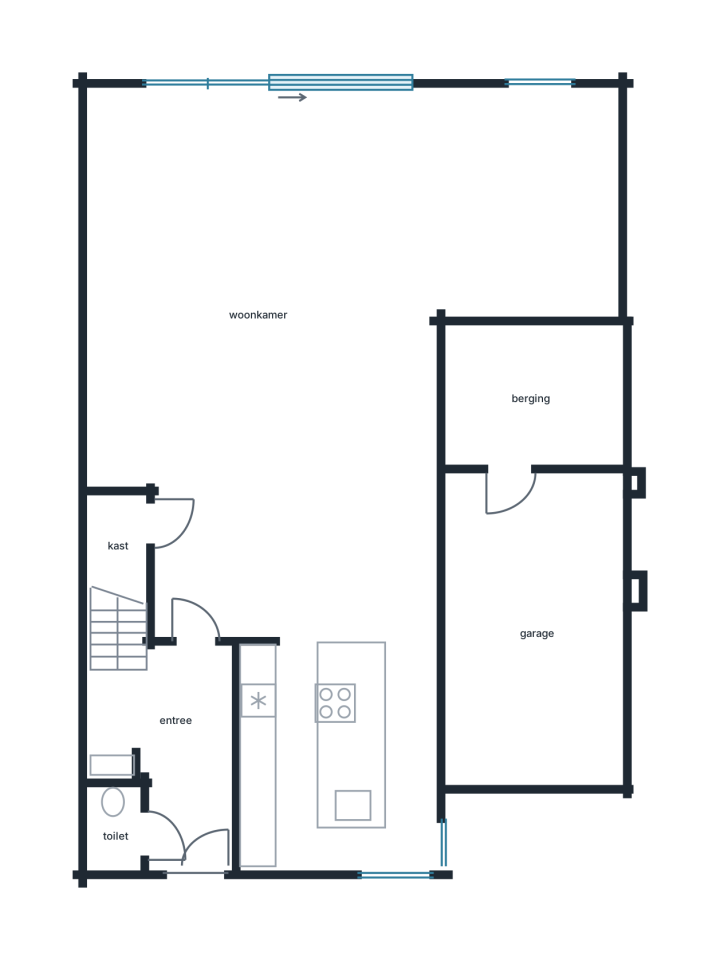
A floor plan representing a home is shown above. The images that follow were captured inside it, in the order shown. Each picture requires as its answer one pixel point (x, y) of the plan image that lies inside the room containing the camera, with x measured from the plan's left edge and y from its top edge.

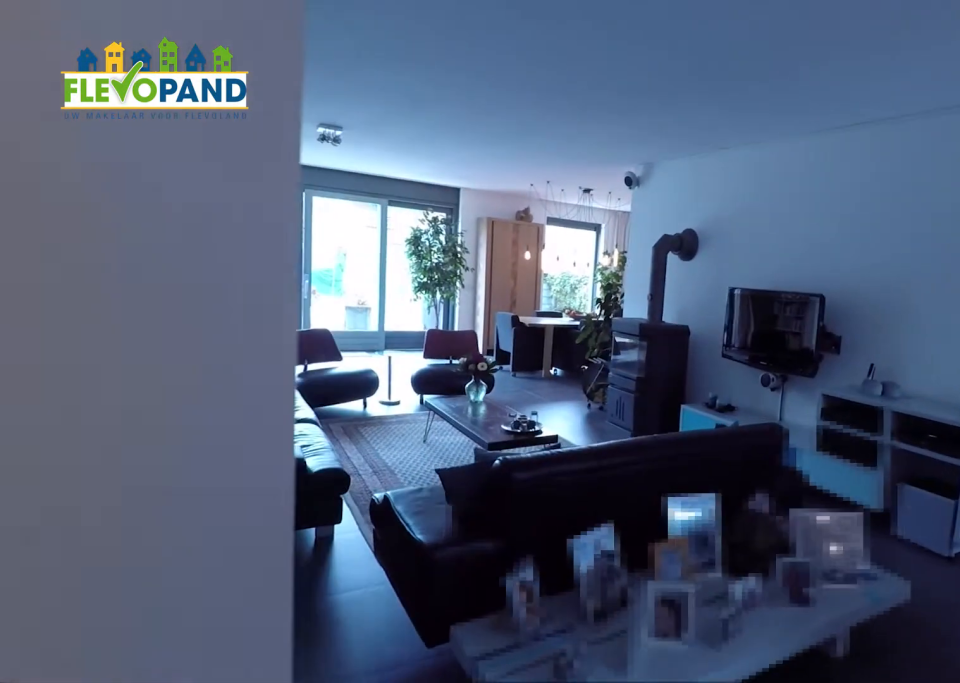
(318, 291)
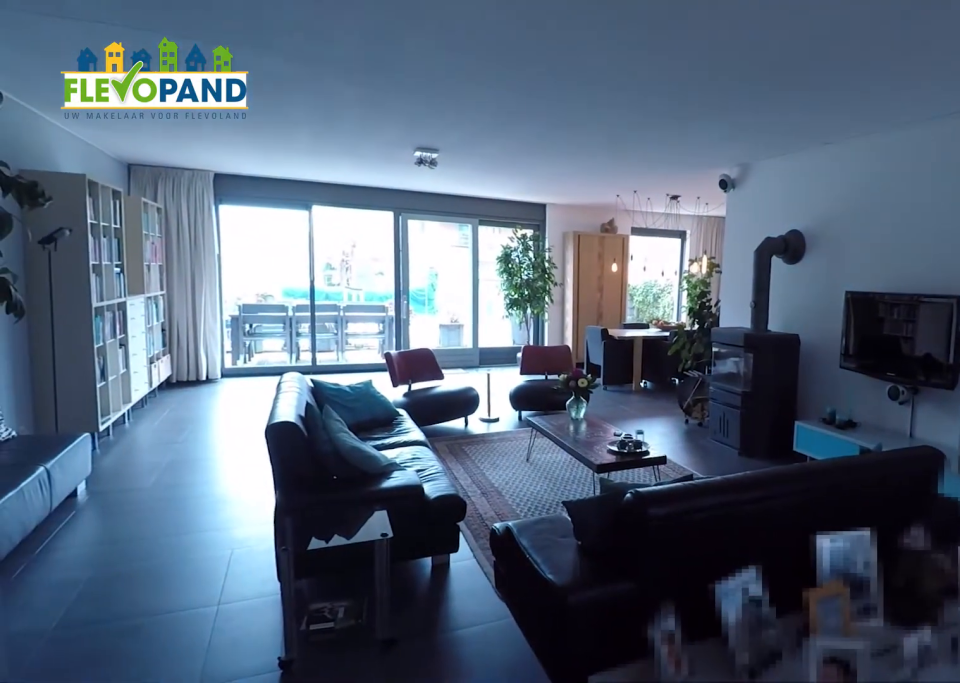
(318, 291)
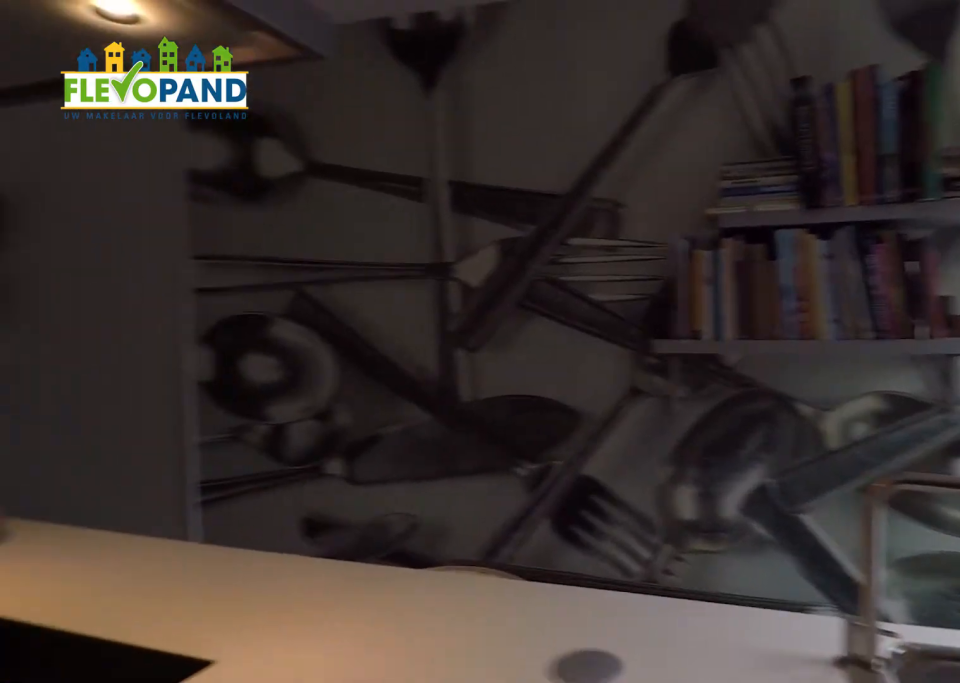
(337, 754)
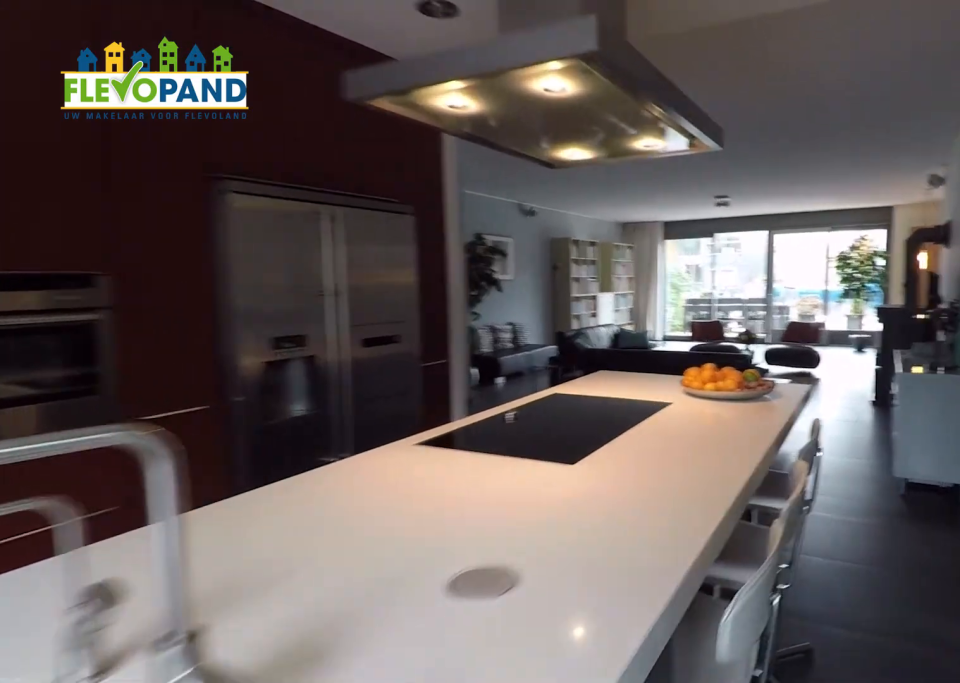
(337, 754)
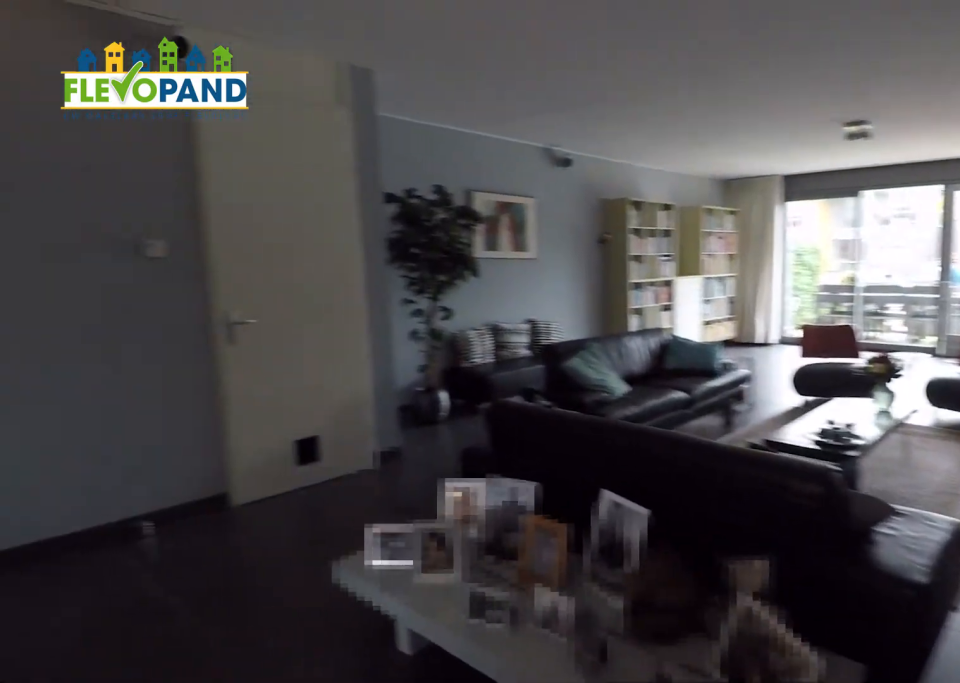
(318, 291)
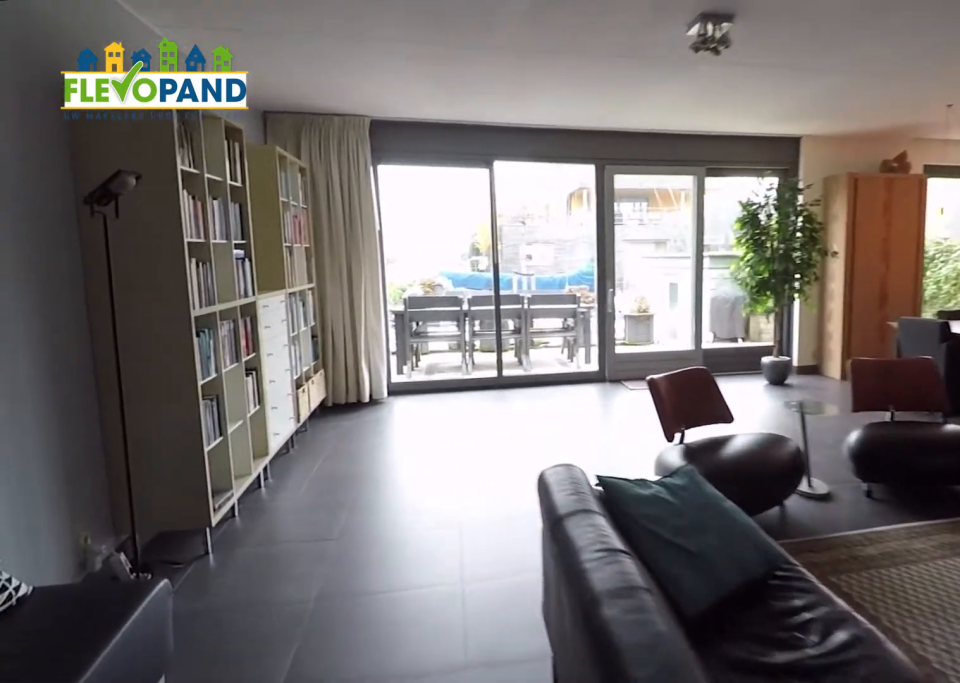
(318, 291)
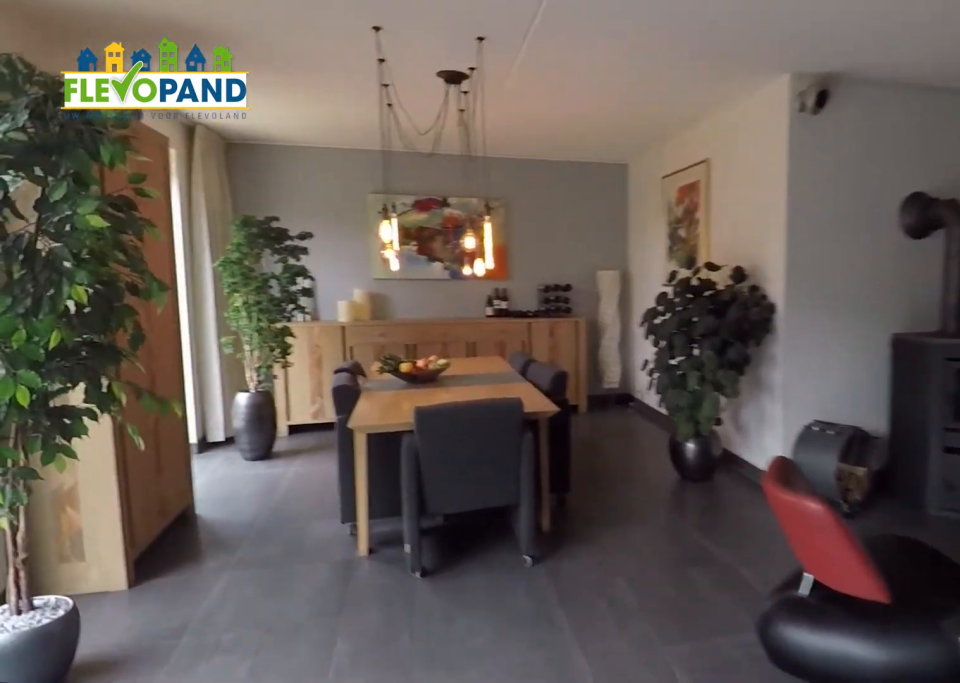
(318, 291)
